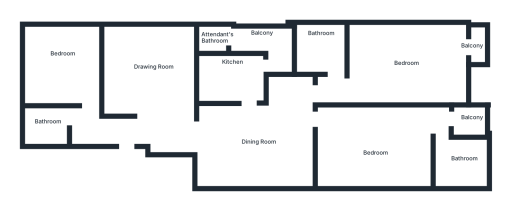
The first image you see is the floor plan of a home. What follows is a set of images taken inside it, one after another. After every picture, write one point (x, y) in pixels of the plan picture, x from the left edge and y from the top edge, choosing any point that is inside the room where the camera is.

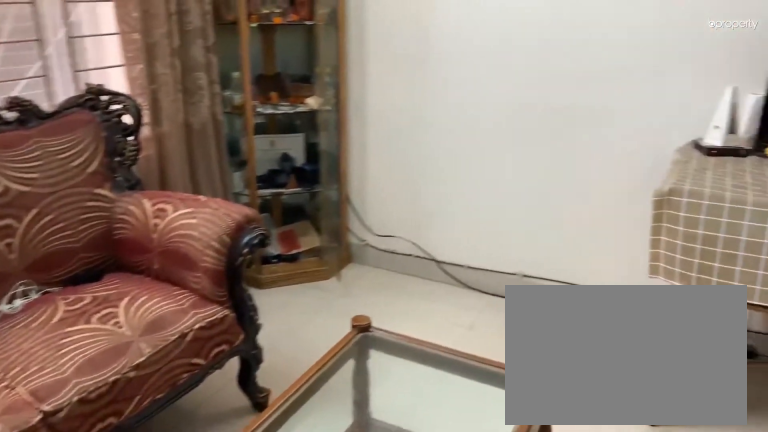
(150, 81)
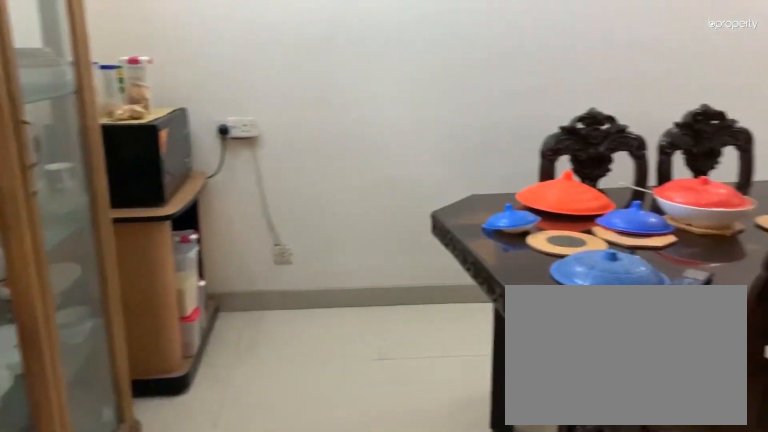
(252, 146)
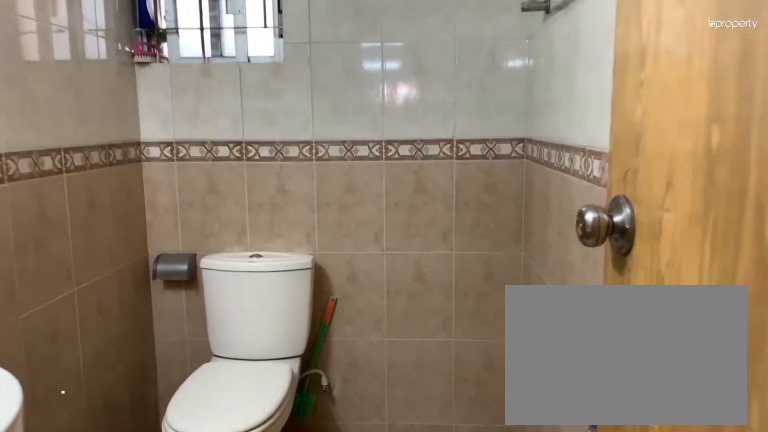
(47, 122)
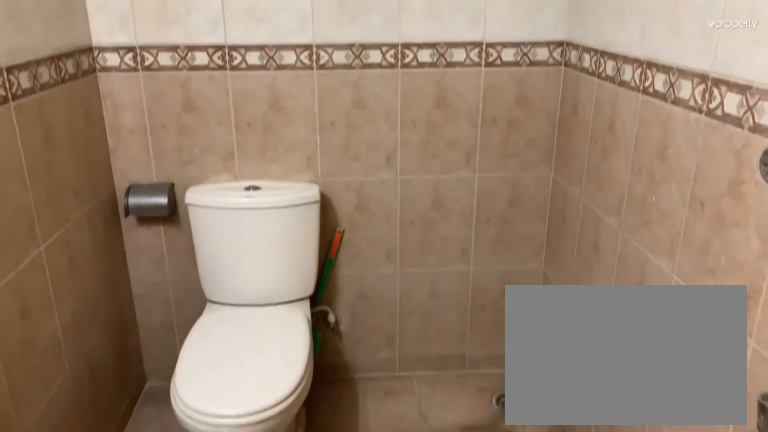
(47, 122)
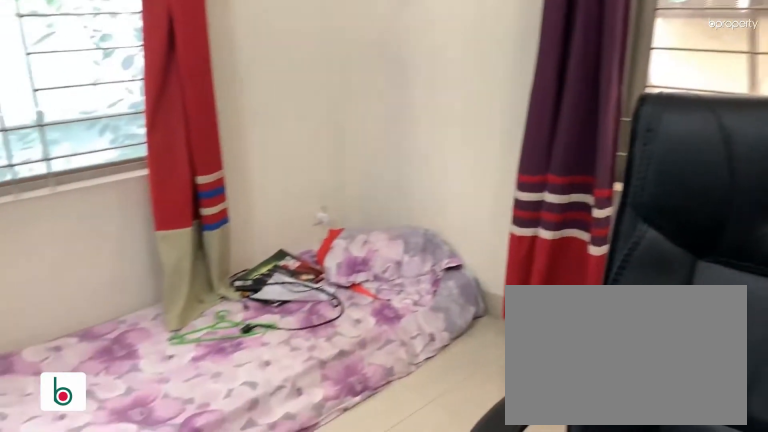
(64, 66)
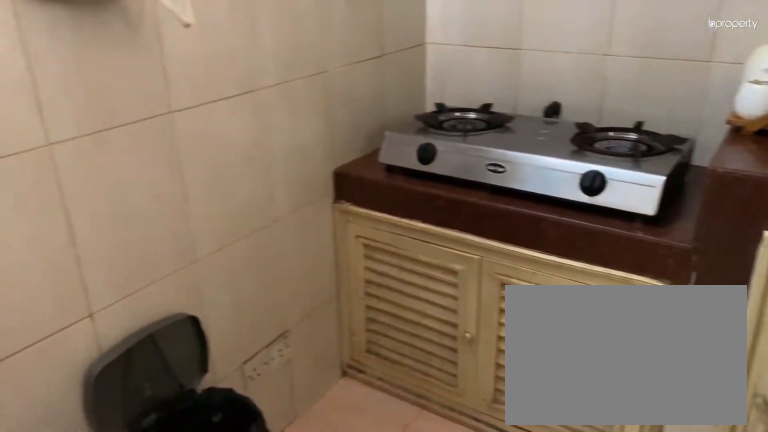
(240, 75)
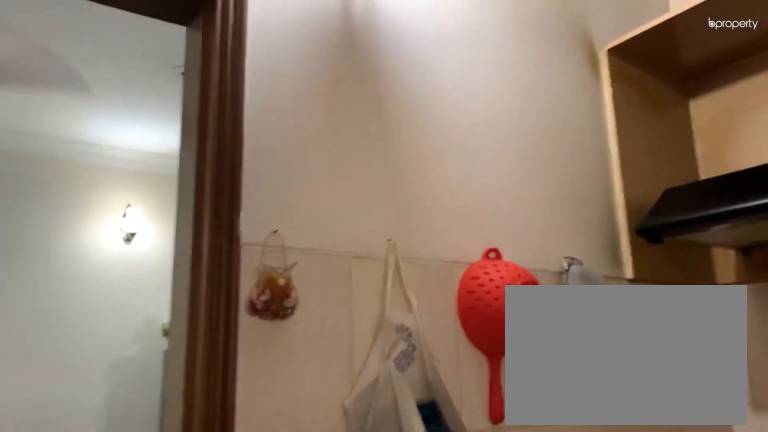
(240, 75)
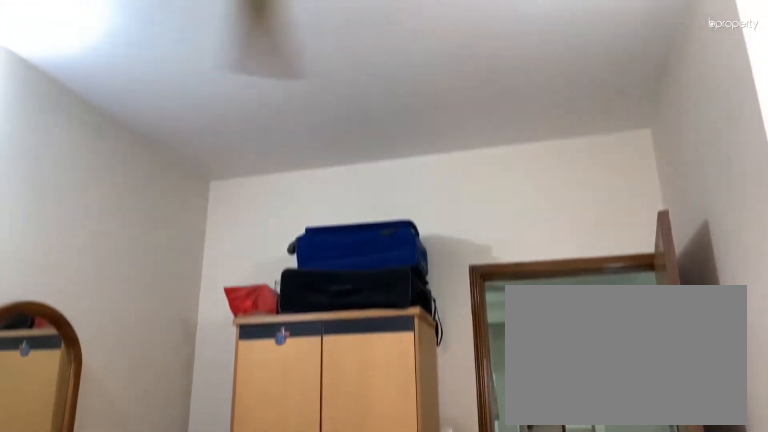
(379, 141)
